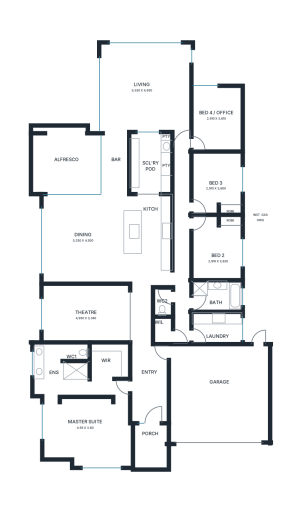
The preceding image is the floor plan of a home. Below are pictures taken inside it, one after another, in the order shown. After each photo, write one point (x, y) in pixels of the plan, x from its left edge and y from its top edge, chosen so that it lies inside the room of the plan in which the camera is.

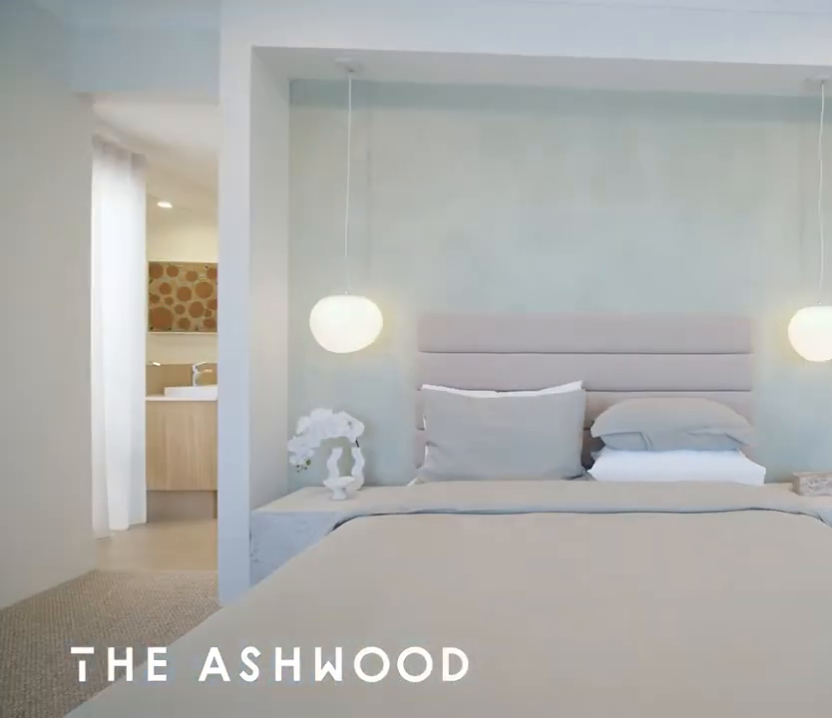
(85, 402)
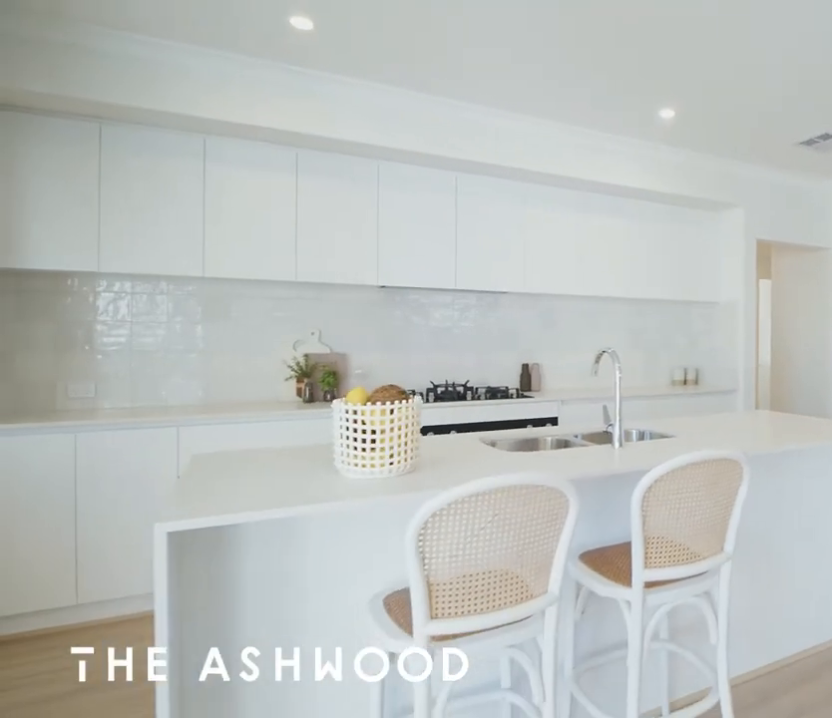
(106, 238)
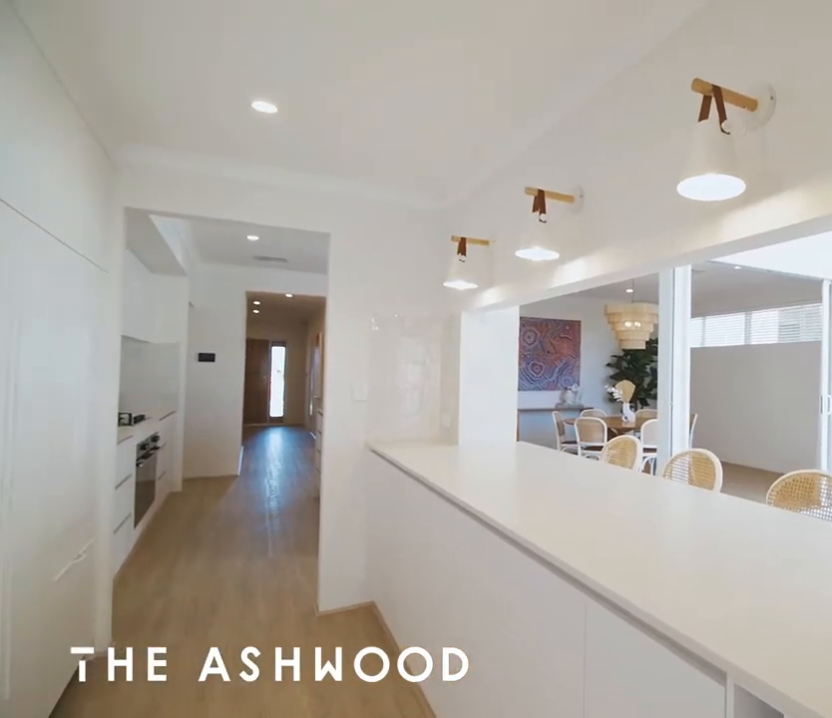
(136, 162)
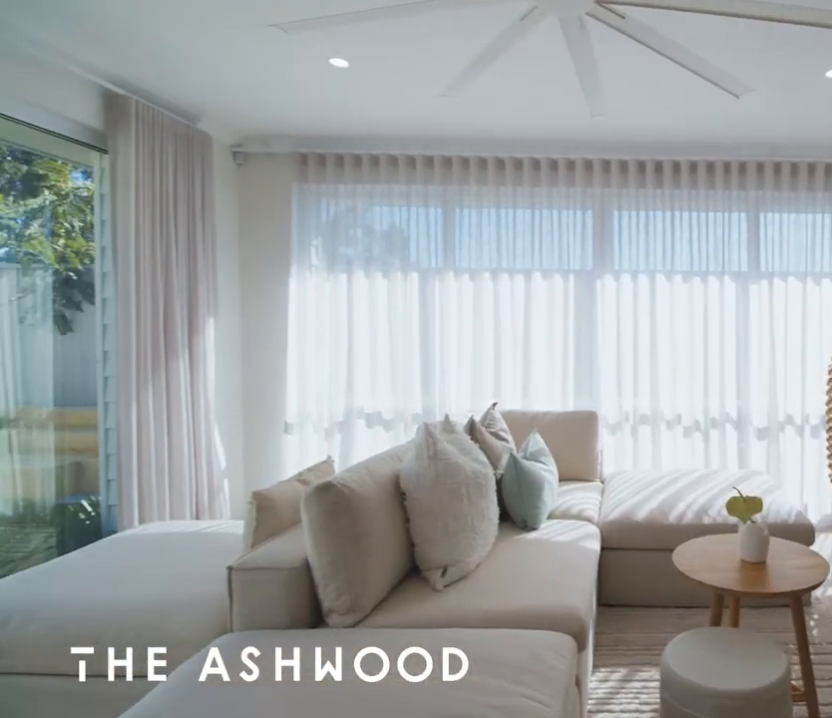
(145, 87)
